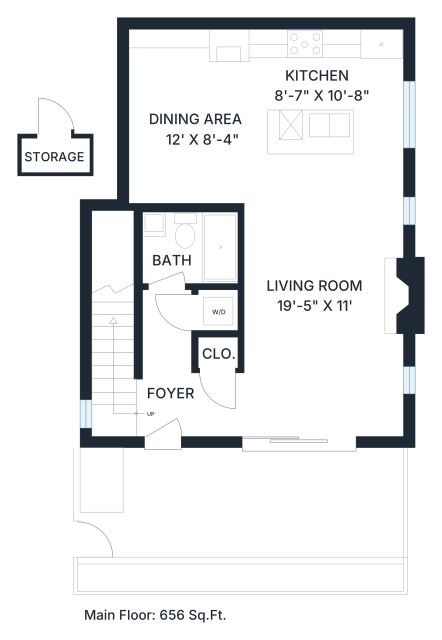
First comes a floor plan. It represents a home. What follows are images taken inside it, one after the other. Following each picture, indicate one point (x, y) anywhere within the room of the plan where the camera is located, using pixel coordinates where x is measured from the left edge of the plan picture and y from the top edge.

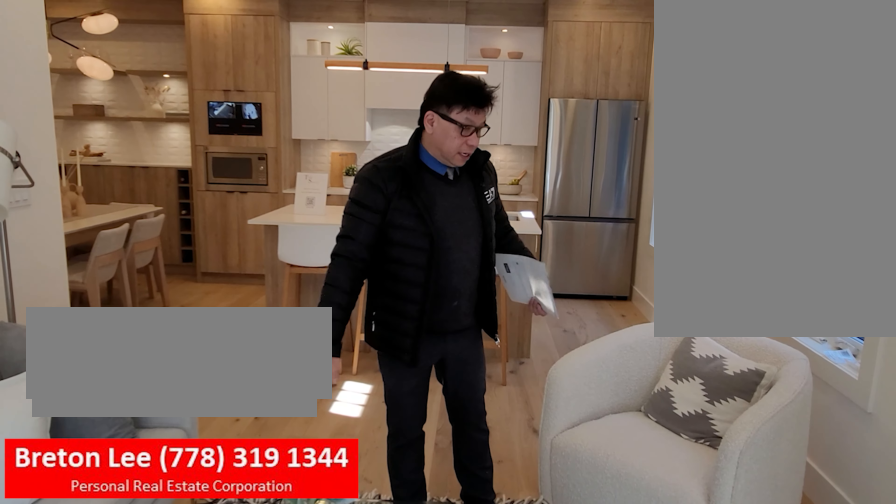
(311, 345)
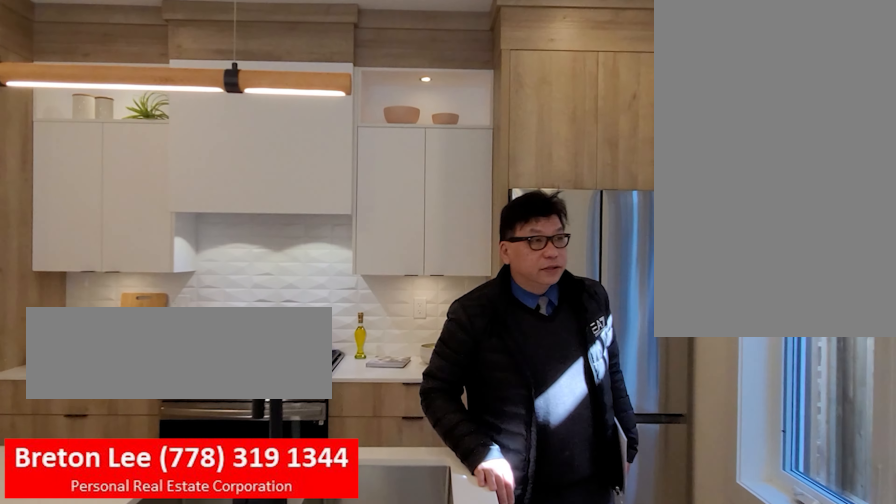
(378, 123)
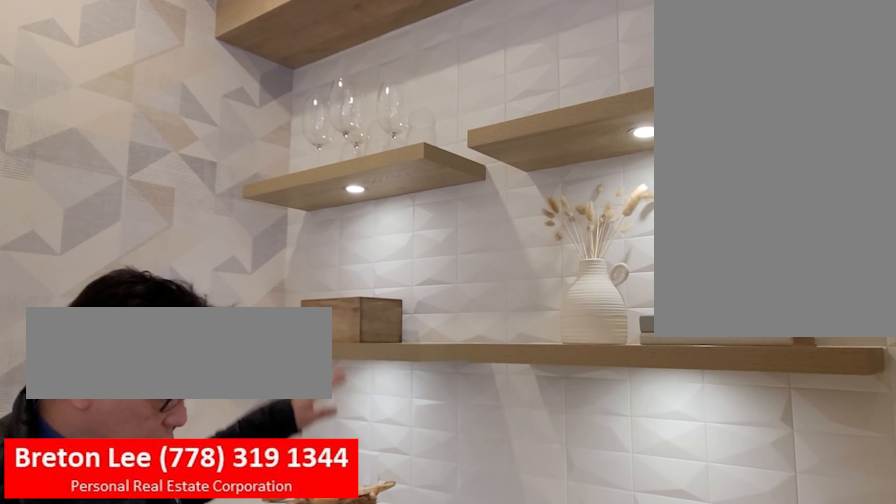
(378, 123)
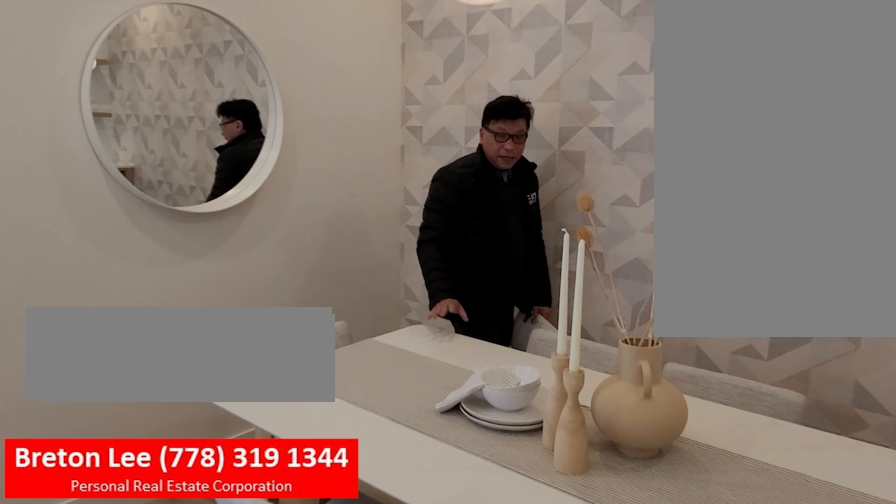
(192, 174)
